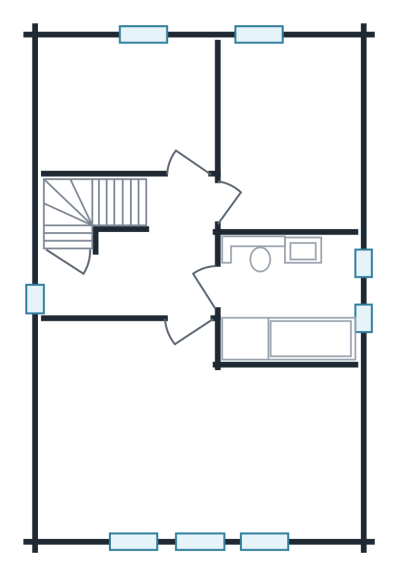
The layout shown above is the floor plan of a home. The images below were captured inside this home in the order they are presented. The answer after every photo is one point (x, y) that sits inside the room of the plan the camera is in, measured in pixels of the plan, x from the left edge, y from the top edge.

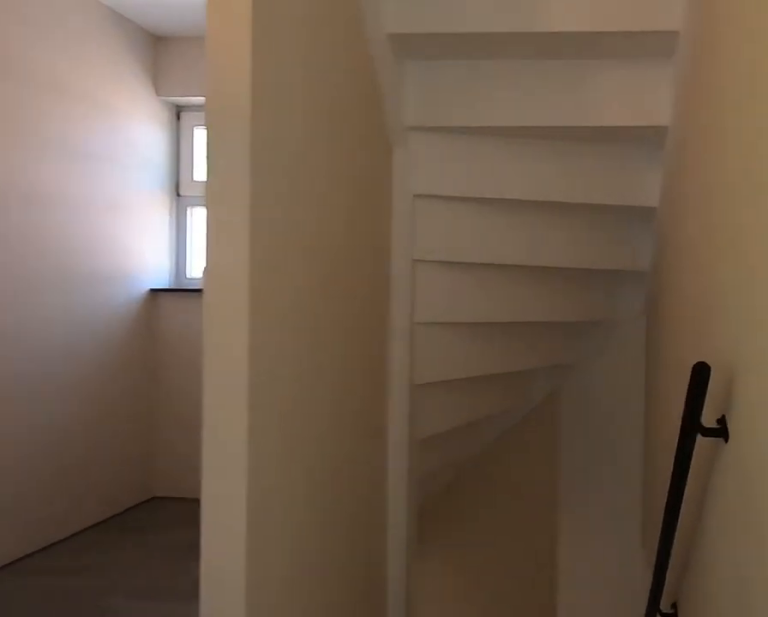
(143, 260)
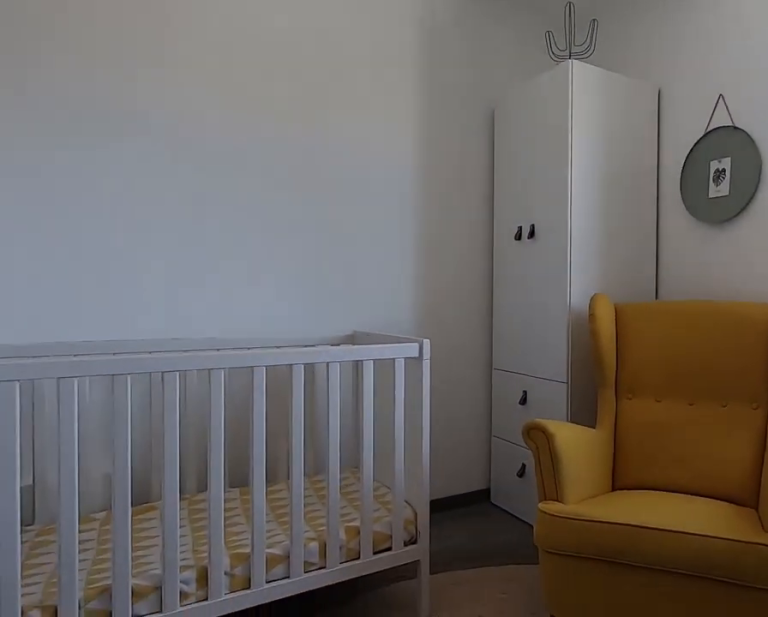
(129, 107)
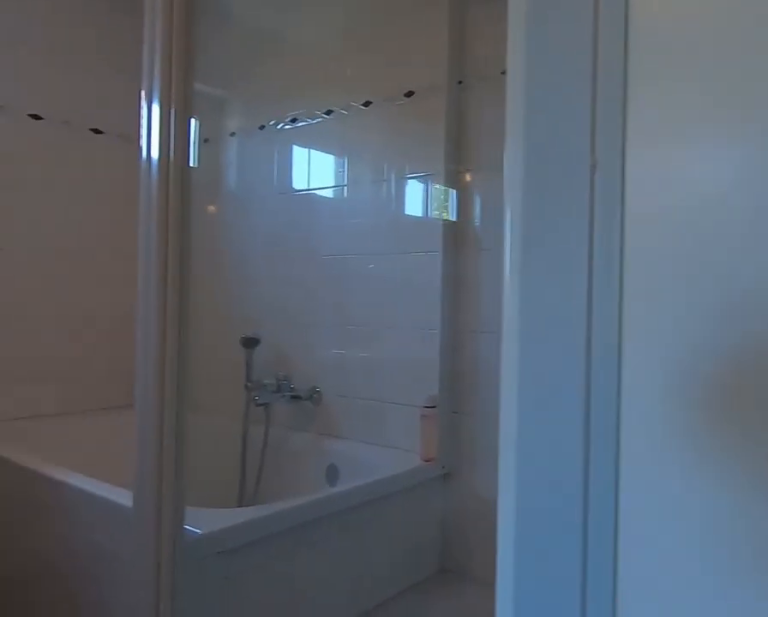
(143, 260)
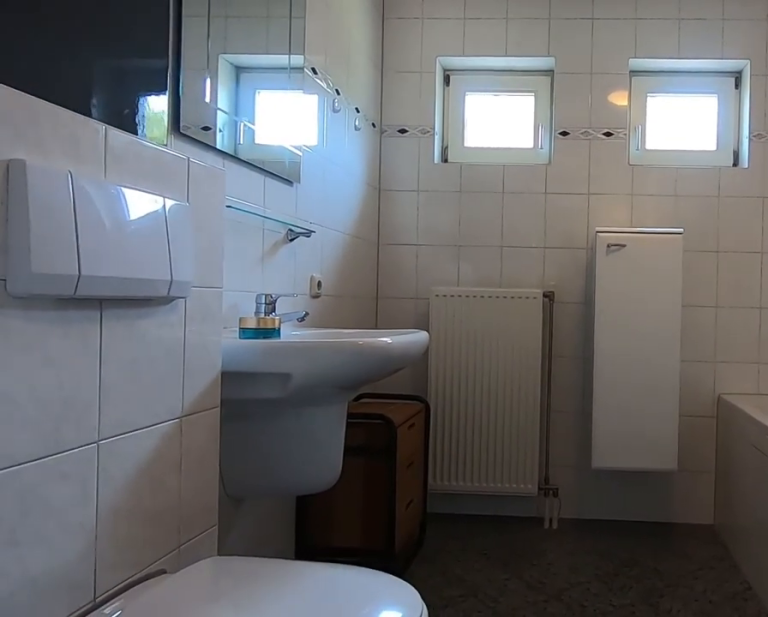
(287, 297)
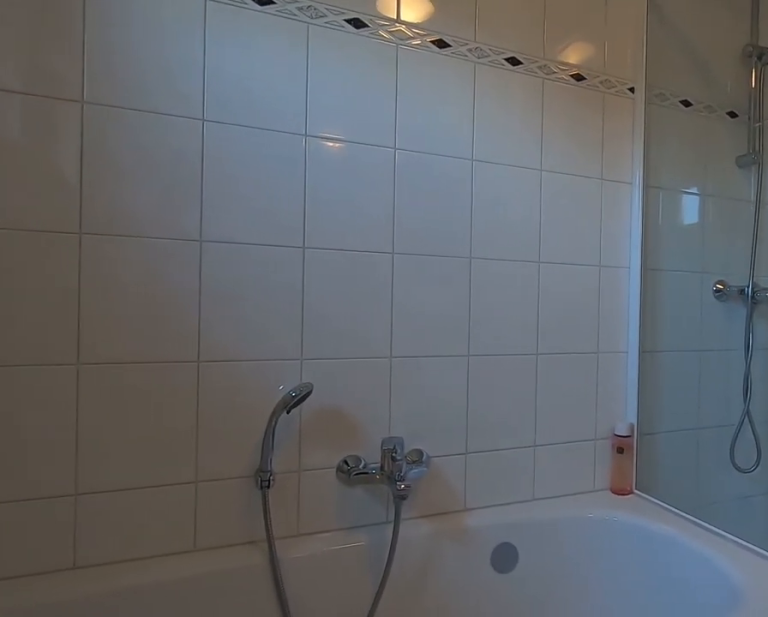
(287, 297)
